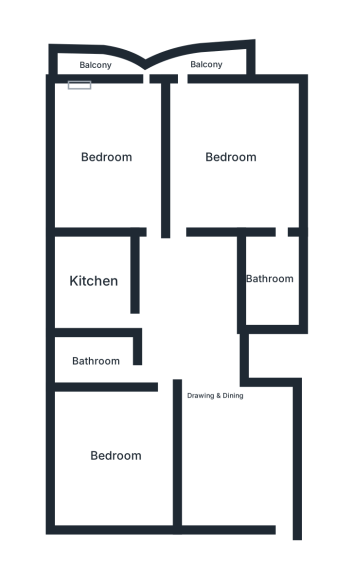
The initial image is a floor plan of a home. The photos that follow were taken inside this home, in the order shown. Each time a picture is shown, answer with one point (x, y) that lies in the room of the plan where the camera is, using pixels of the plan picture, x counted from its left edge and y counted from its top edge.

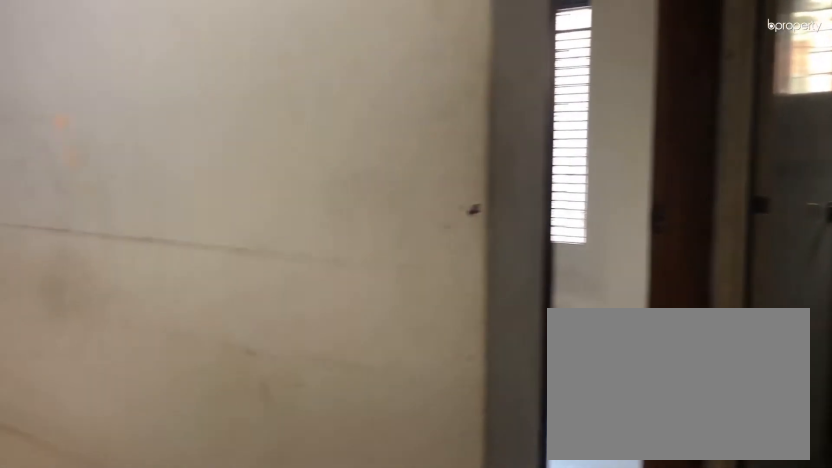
(217, 395)
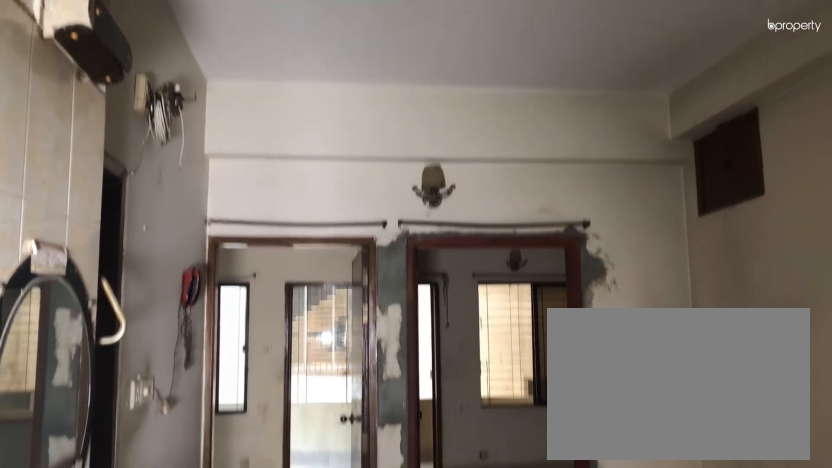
(217, 395)
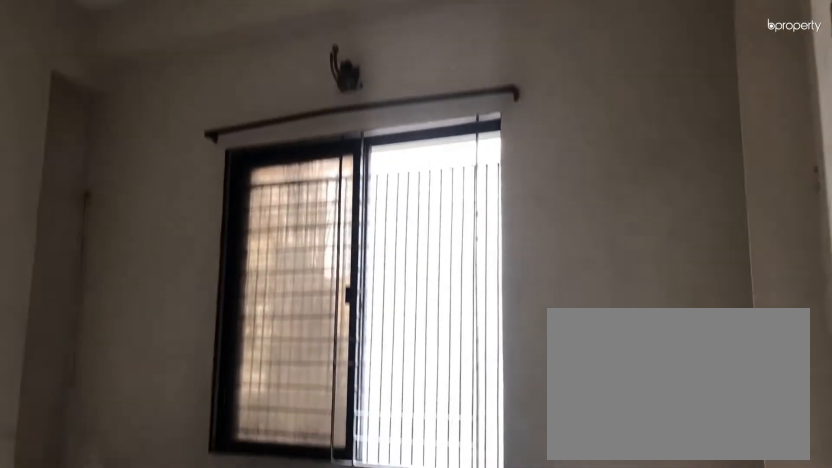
(116, 456)
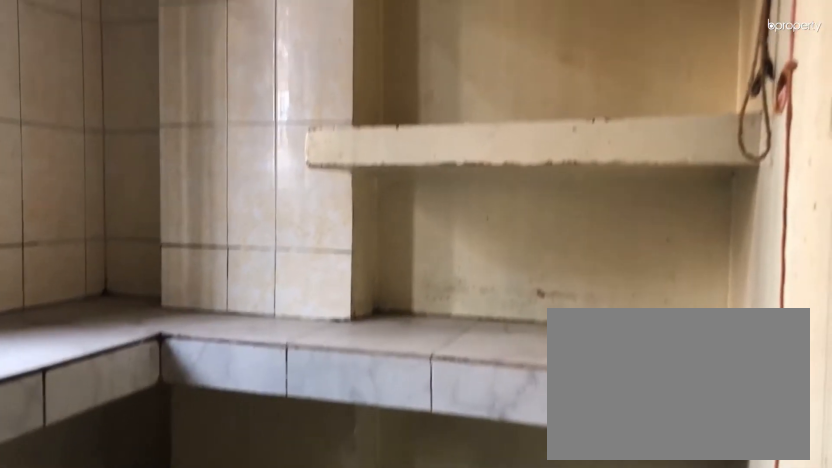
(94, 280)
